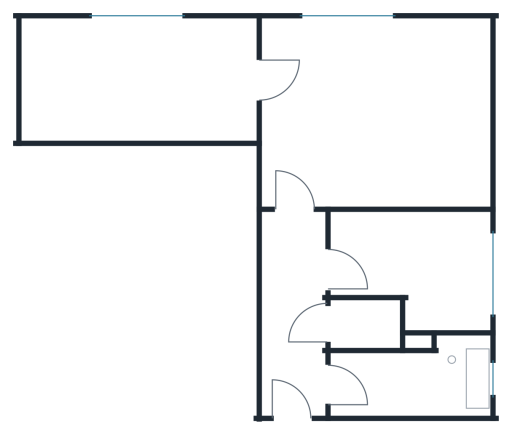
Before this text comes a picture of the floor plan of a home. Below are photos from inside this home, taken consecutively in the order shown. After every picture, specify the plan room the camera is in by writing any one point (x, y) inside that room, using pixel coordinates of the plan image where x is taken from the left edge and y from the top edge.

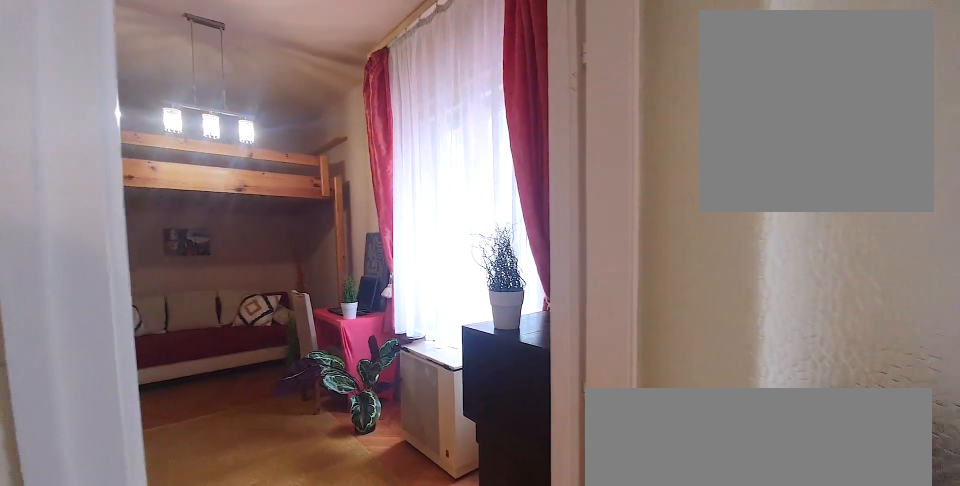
(142, 81)
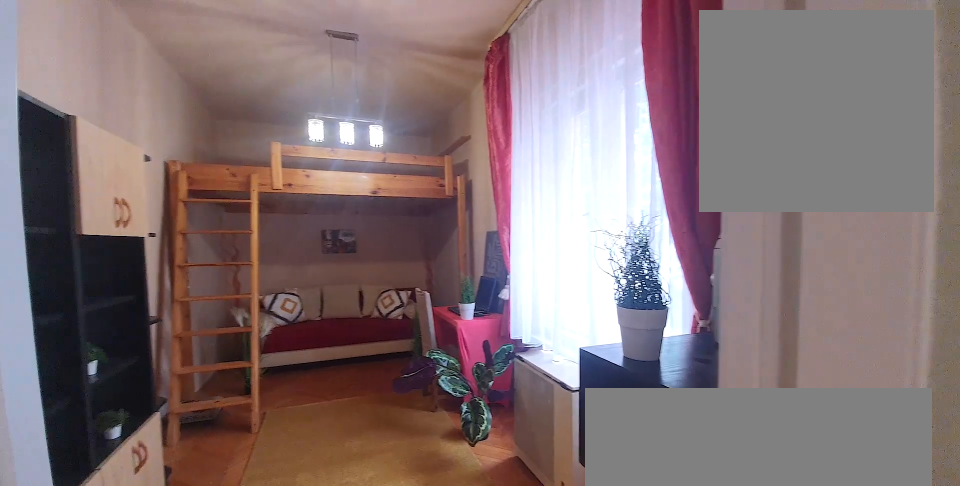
(142, 81)
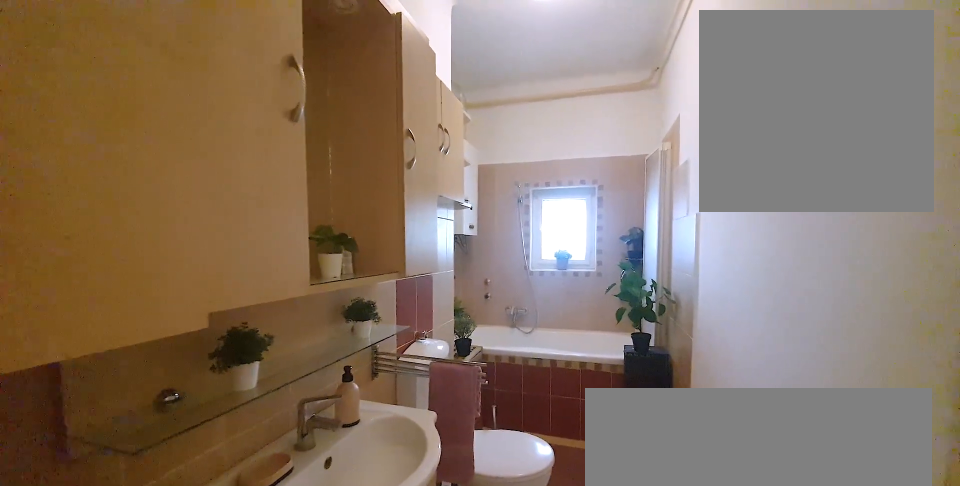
(419, 388)
